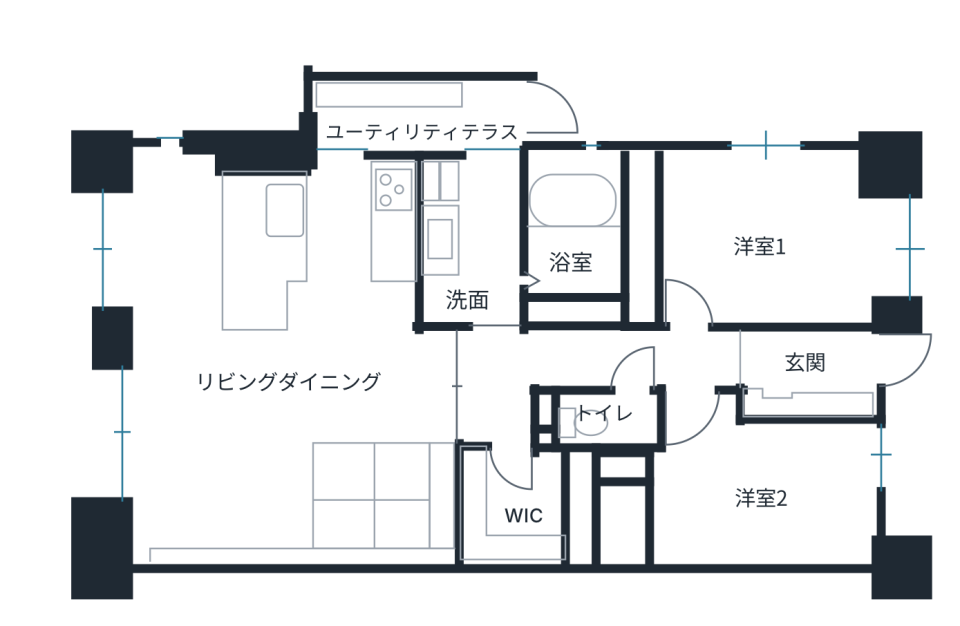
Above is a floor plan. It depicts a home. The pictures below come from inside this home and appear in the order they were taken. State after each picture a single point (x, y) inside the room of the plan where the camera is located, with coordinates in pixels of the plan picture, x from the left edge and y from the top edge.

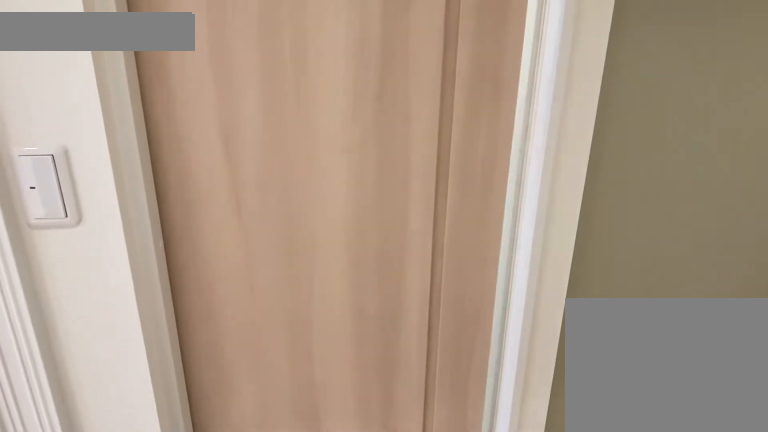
(464, 243)
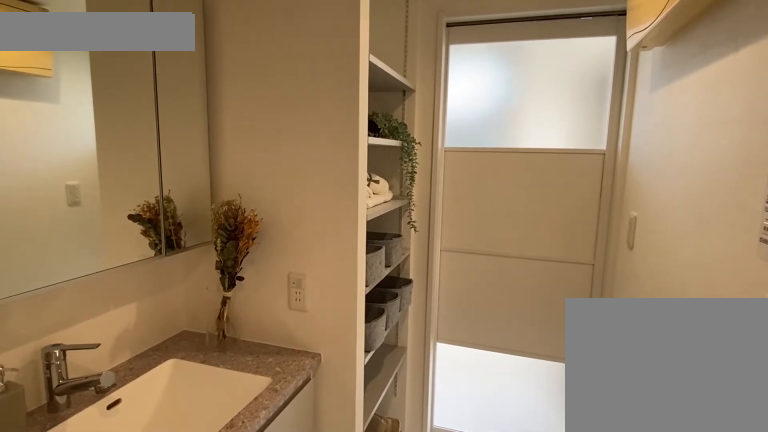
(464, 243)
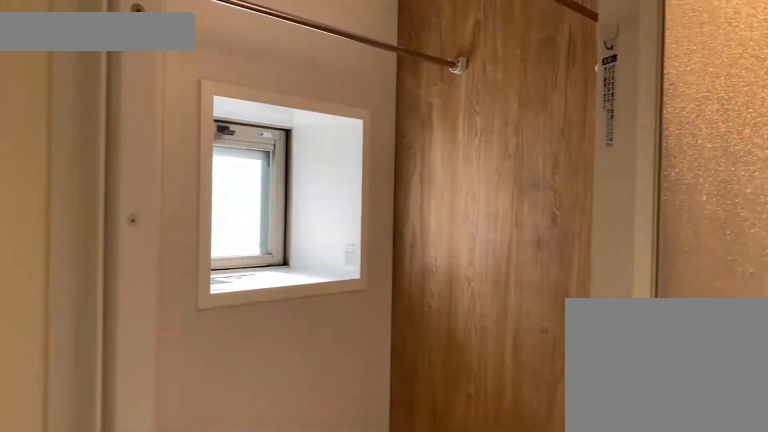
(573, 232)
